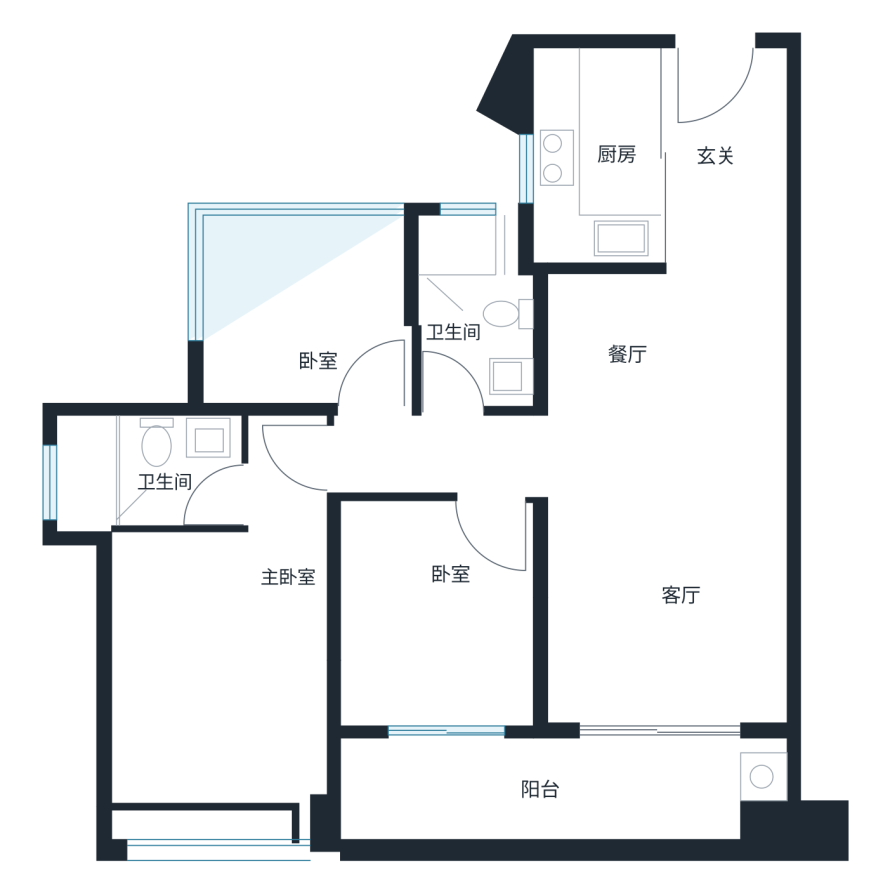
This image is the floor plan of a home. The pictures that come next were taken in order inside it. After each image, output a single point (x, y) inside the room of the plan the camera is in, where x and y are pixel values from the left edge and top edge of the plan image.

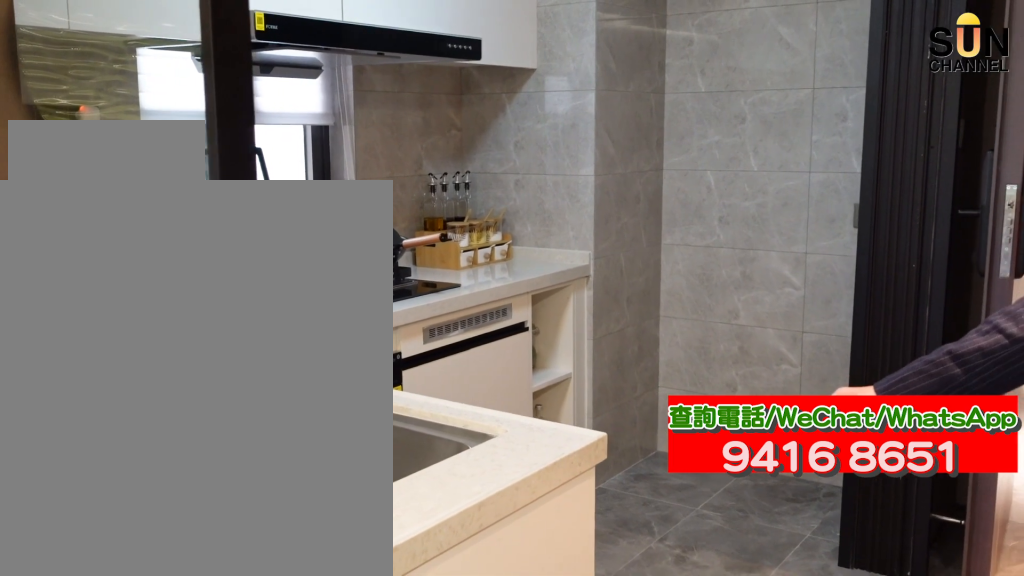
(603, 155)
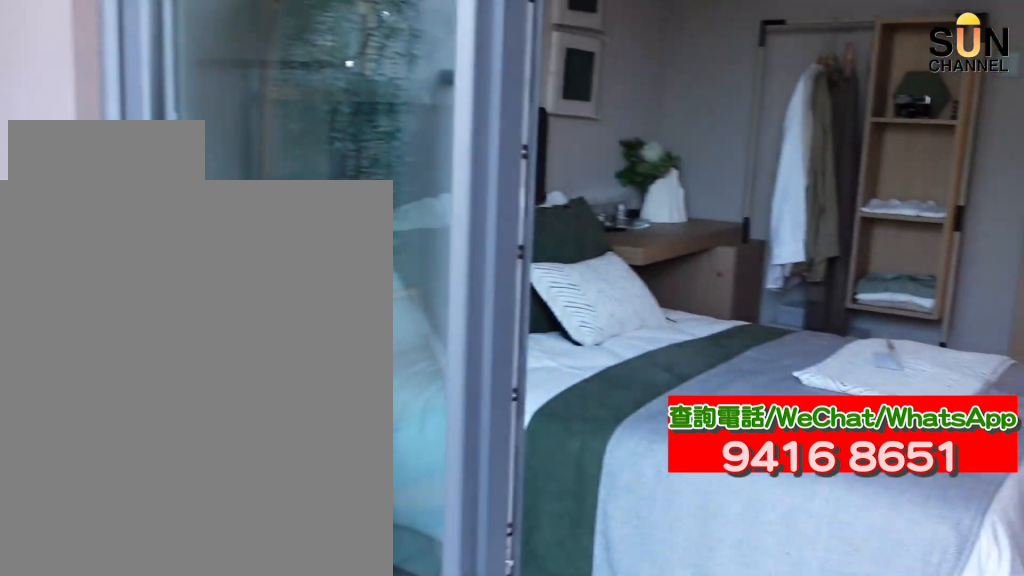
(559, 795)
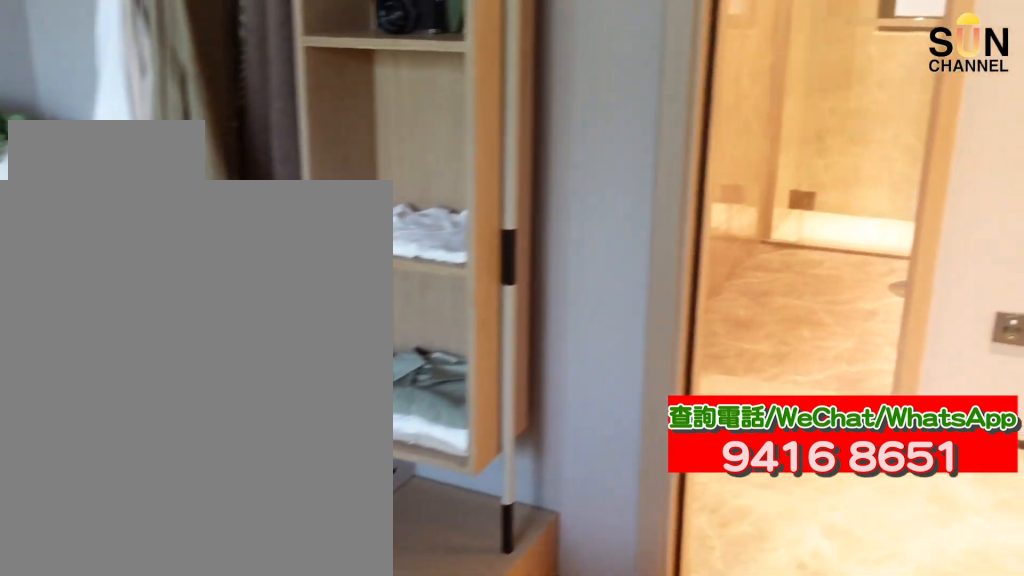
(442, 619)
